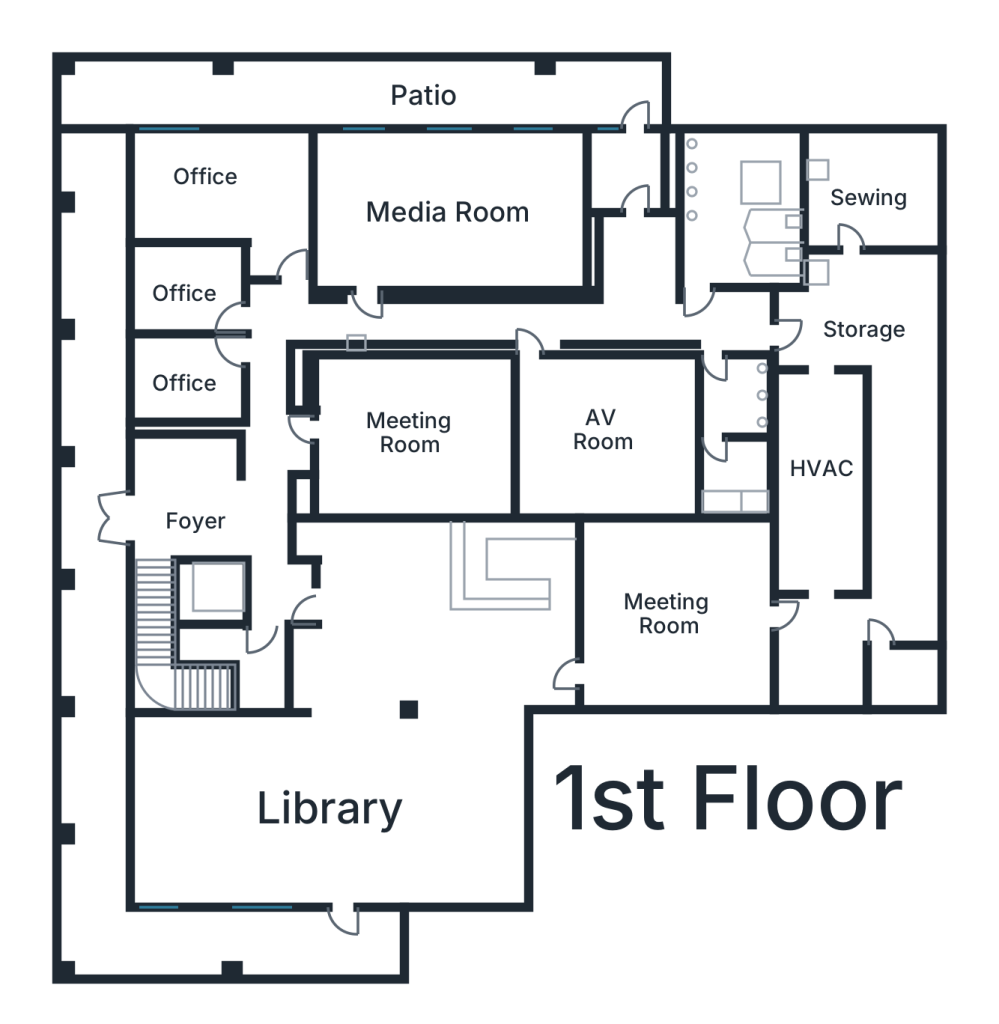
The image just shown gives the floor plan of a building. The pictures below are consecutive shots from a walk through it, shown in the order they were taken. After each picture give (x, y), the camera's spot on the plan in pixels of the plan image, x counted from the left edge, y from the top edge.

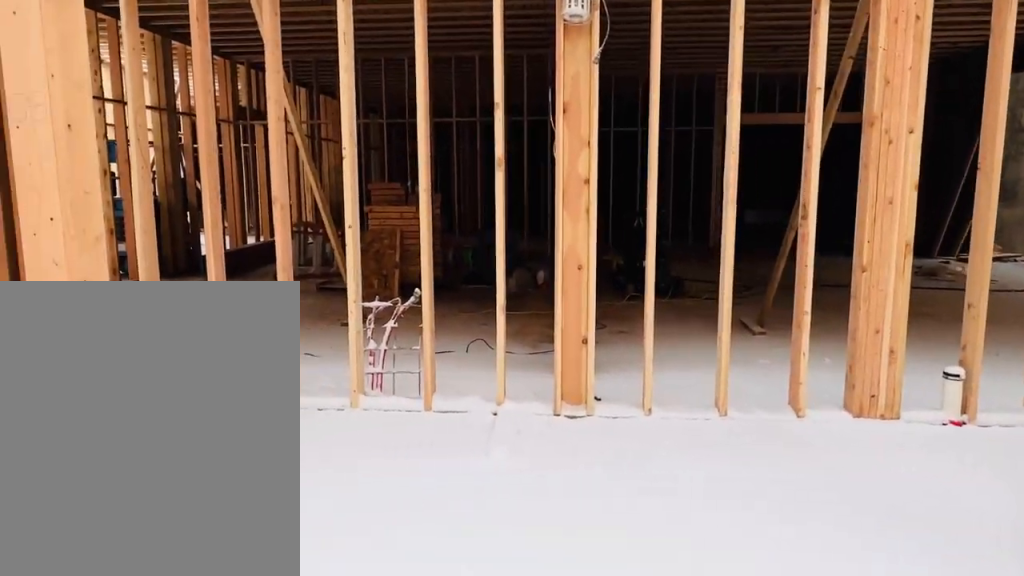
(214, 497)
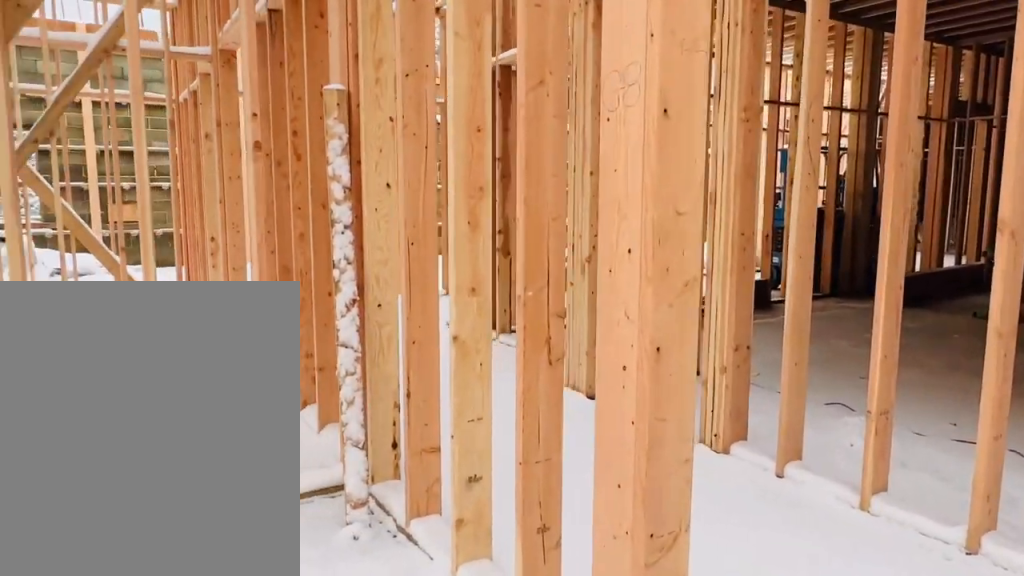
(221, 496)
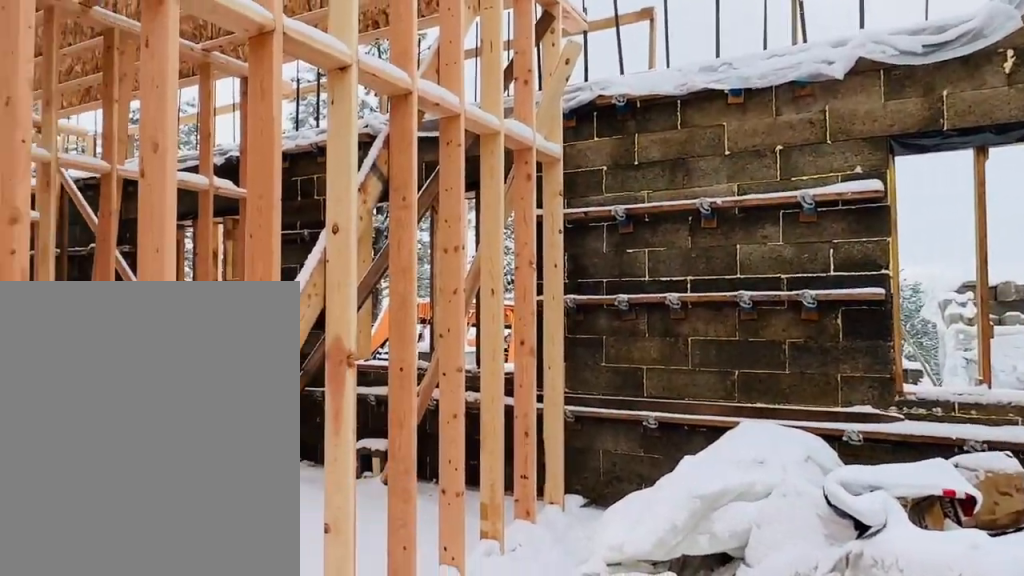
(237, 182)
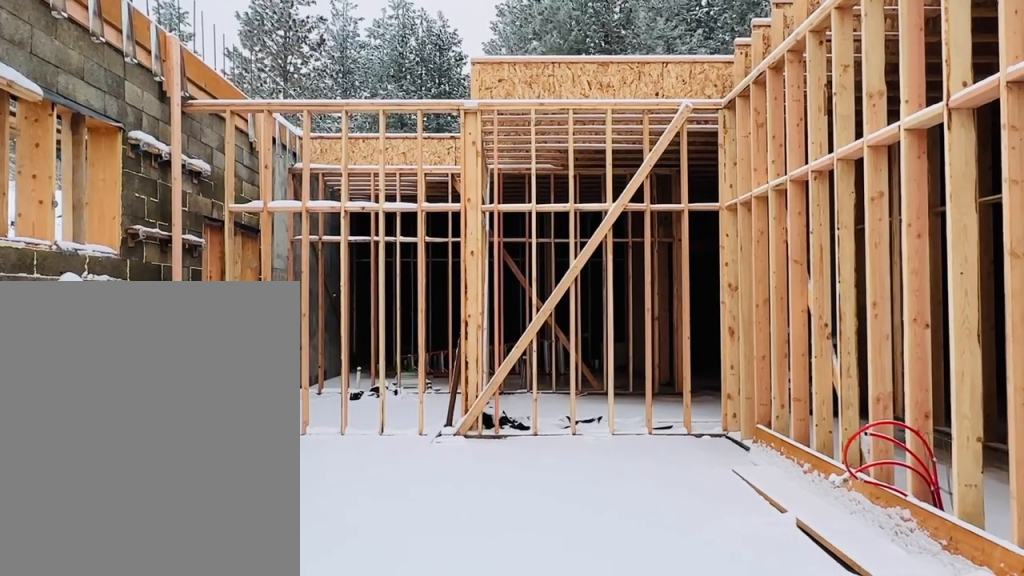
(390, 206)
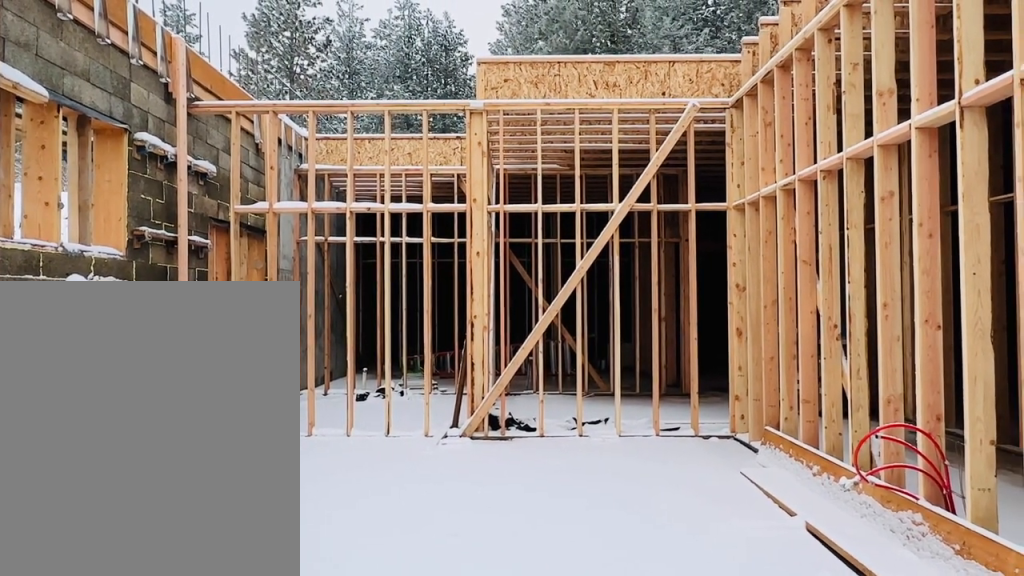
(390, 206)
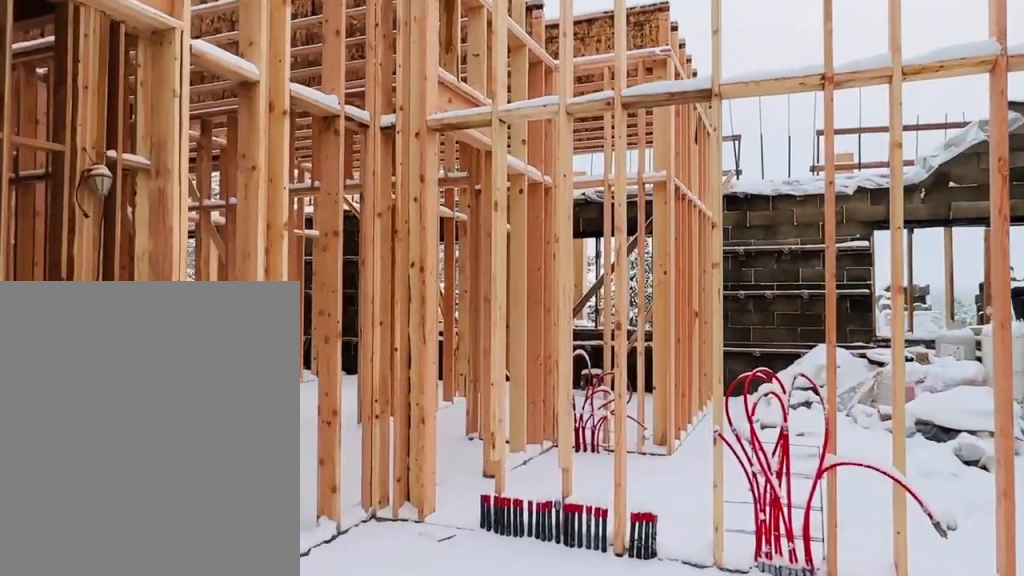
(452, 214)
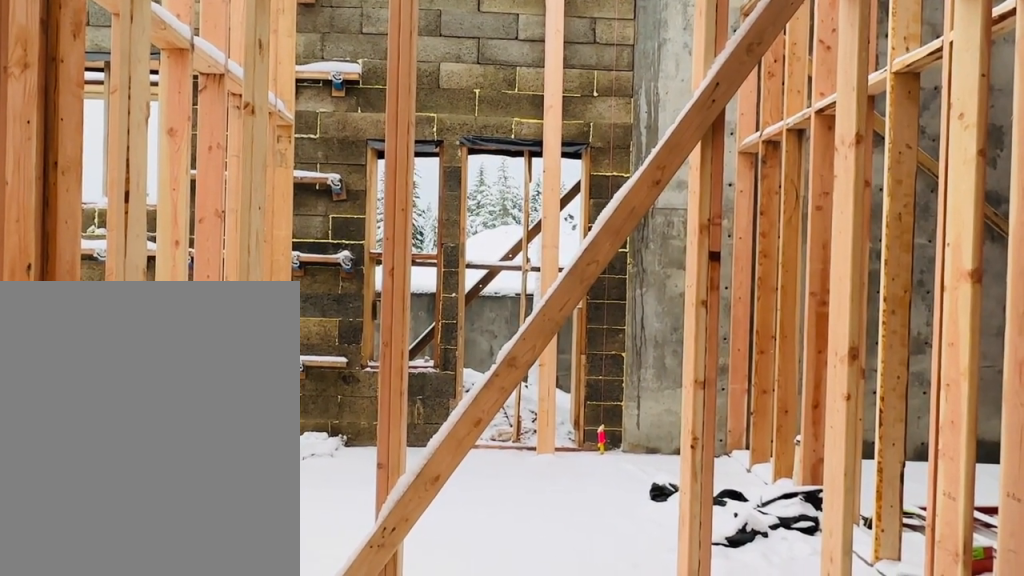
(634, 278)
